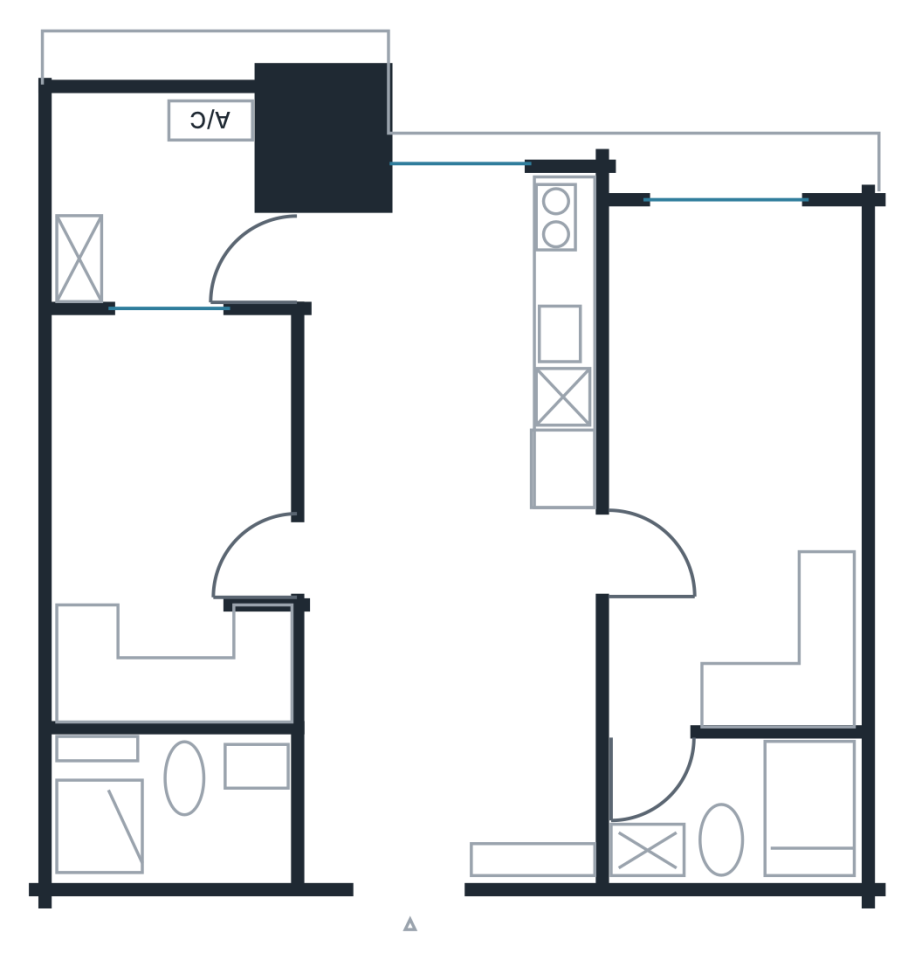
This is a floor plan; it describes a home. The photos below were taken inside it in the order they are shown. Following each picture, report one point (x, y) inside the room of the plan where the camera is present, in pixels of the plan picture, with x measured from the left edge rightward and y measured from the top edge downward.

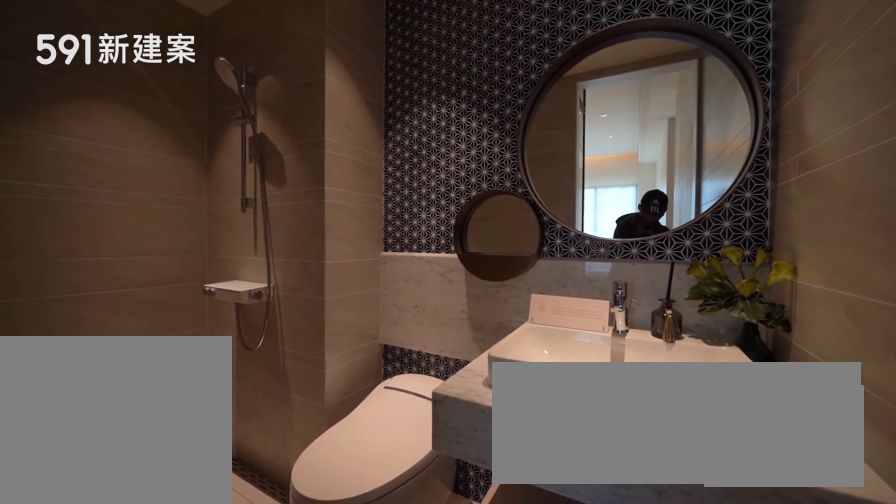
(735, 803)
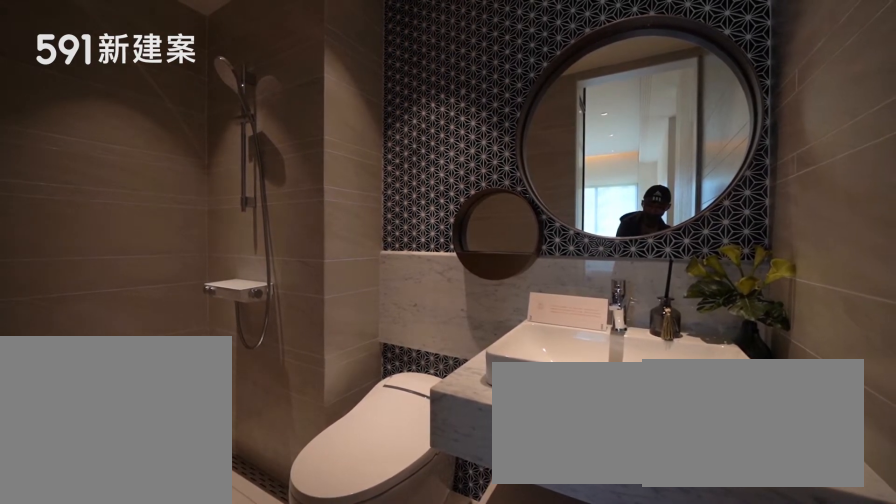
(735, 803)
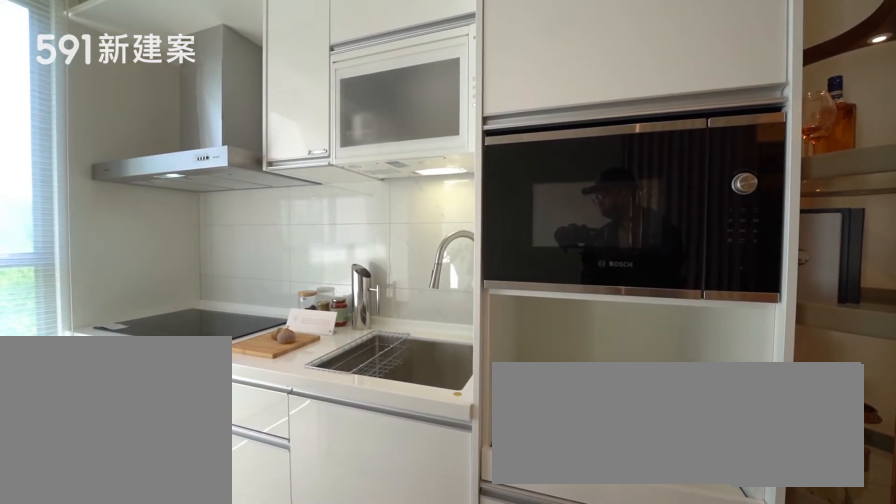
(542, 346)
